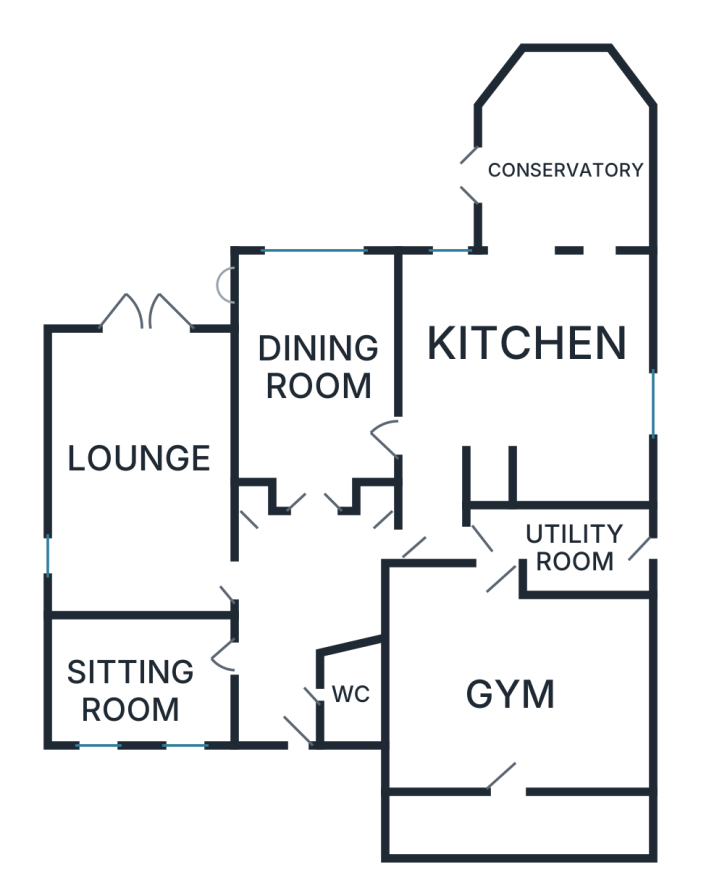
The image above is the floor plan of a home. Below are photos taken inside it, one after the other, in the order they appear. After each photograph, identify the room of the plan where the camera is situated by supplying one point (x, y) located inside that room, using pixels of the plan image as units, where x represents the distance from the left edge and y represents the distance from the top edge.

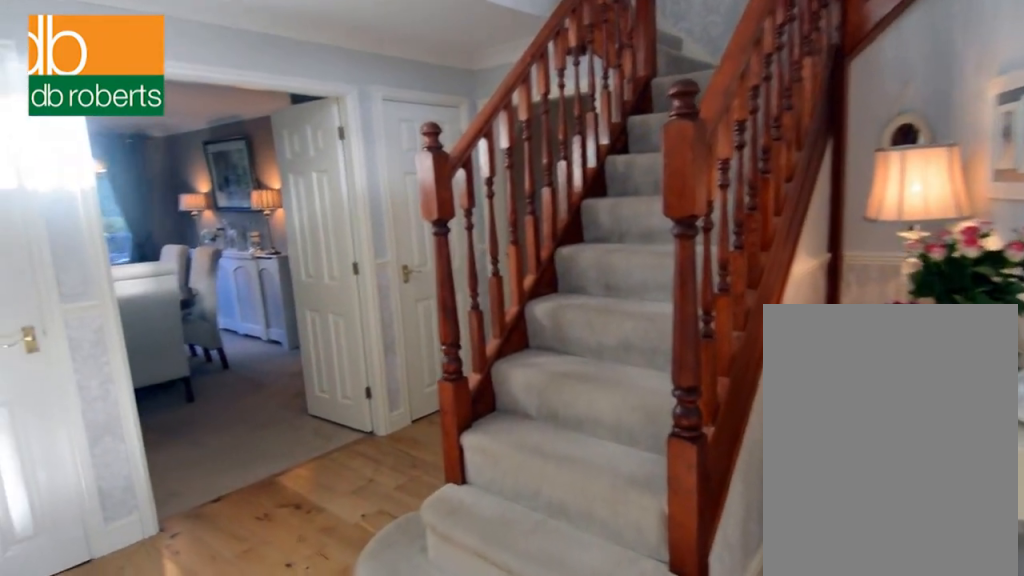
(310, 619)
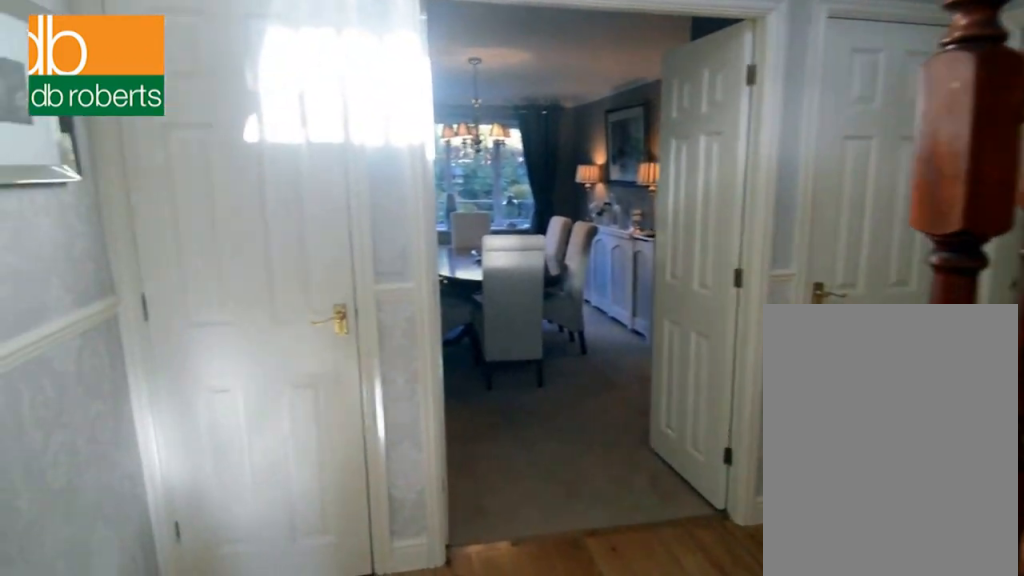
(310, 619)
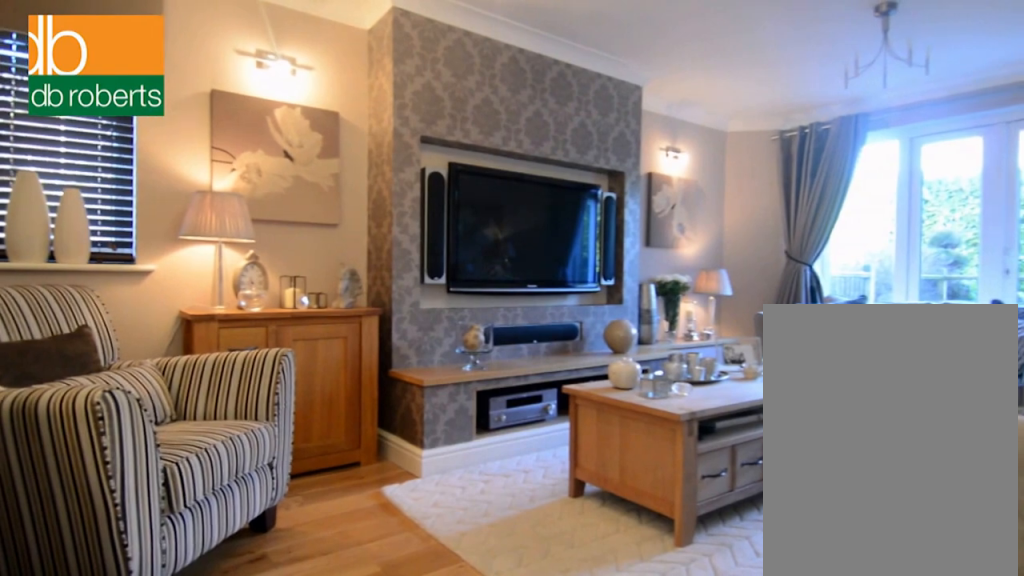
(139, 471)
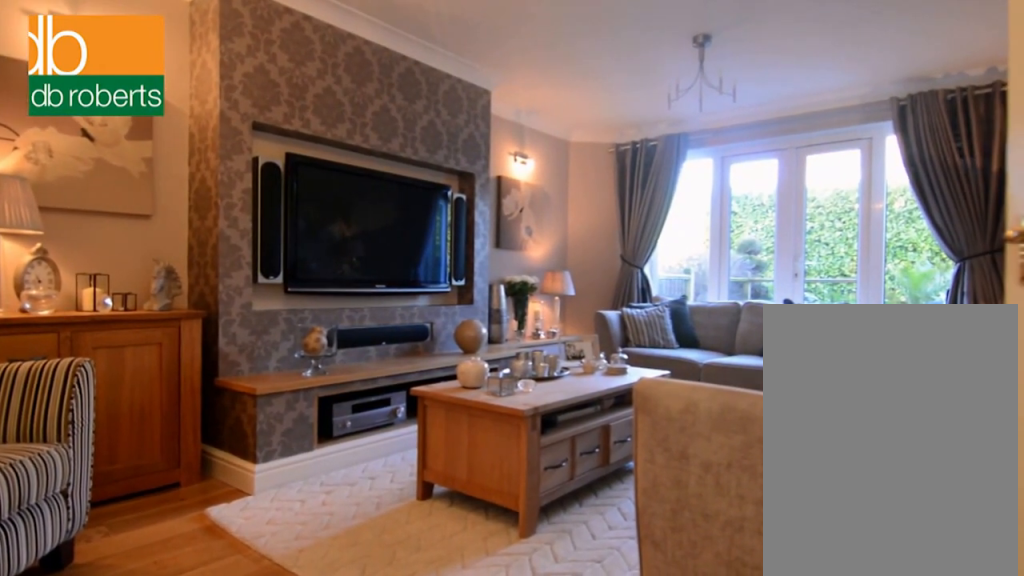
(139, 471)
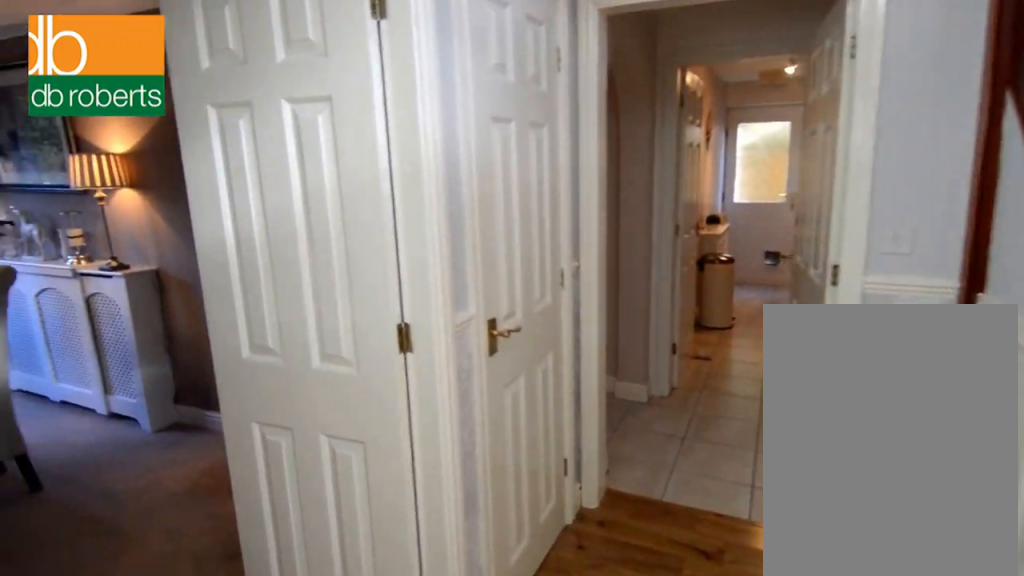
(310, 619)
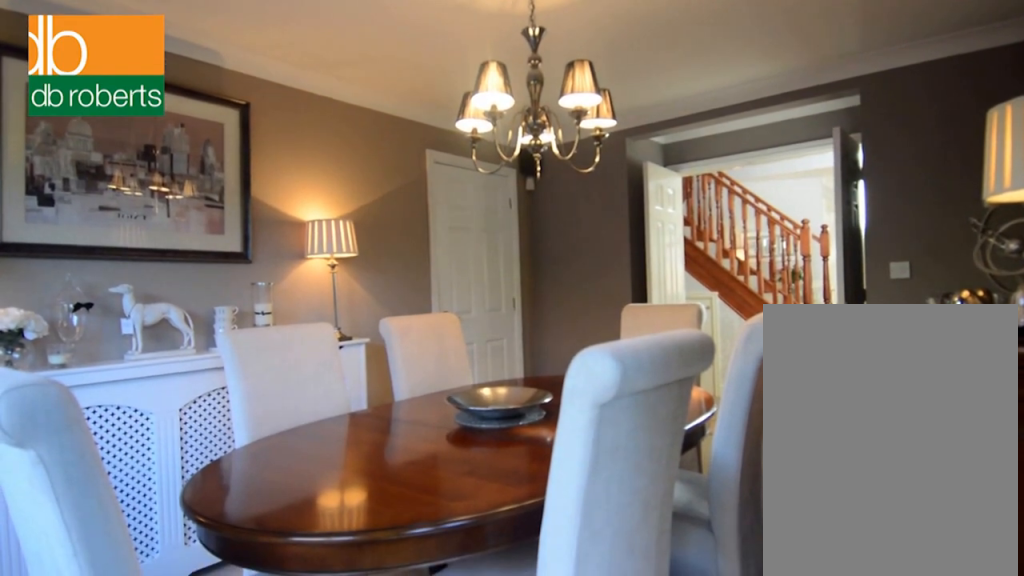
(315, 372)
